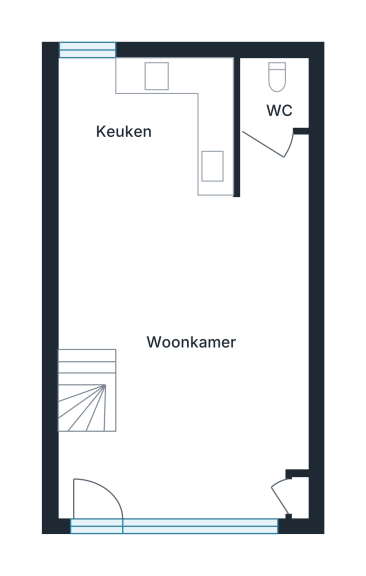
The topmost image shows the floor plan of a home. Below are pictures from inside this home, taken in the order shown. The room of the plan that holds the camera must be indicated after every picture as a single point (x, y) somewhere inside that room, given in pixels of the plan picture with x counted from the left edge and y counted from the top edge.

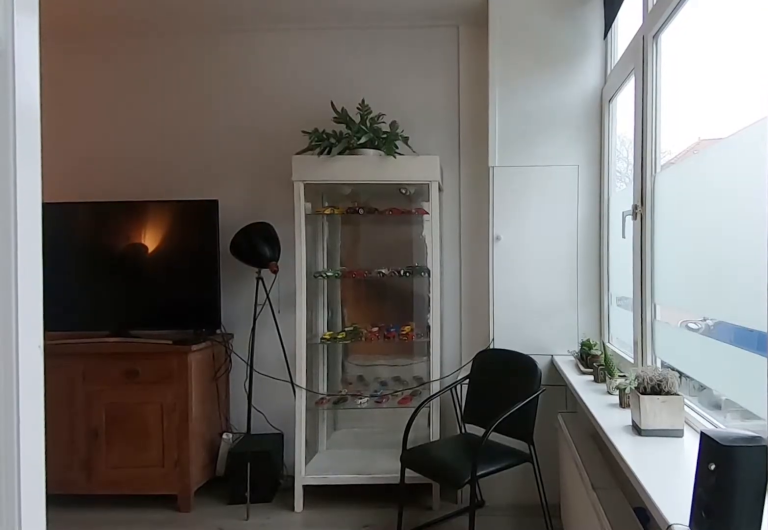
(140, 361)
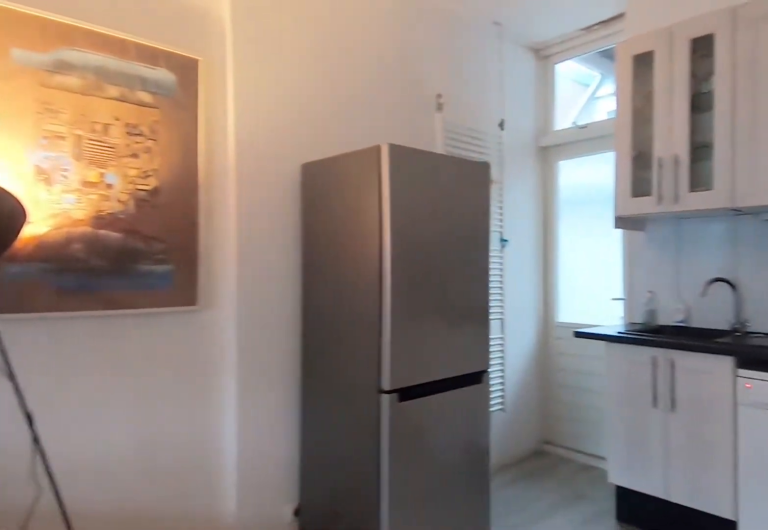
(140, 361)
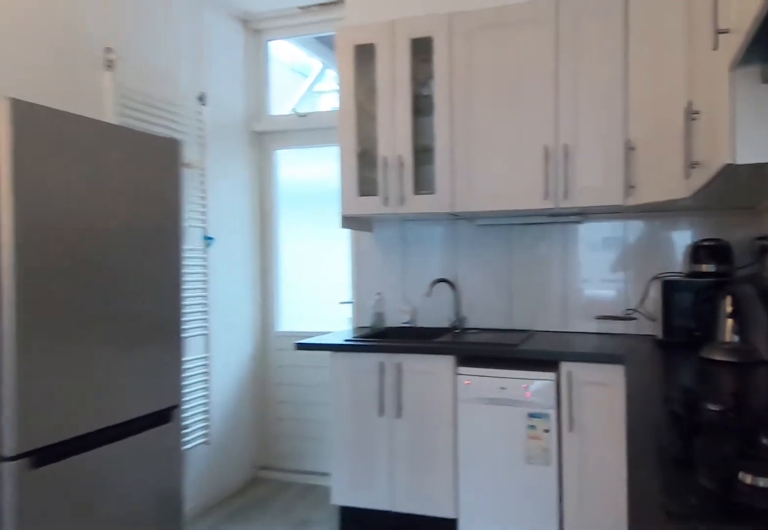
(143, 126)
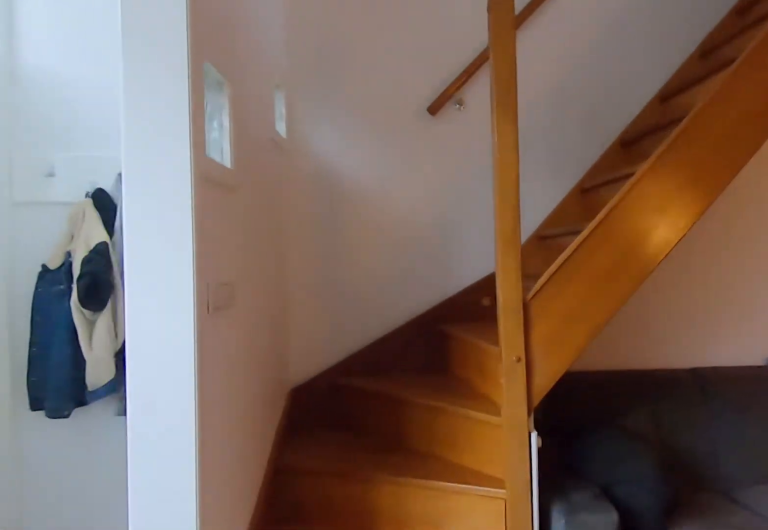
(139, 361)
